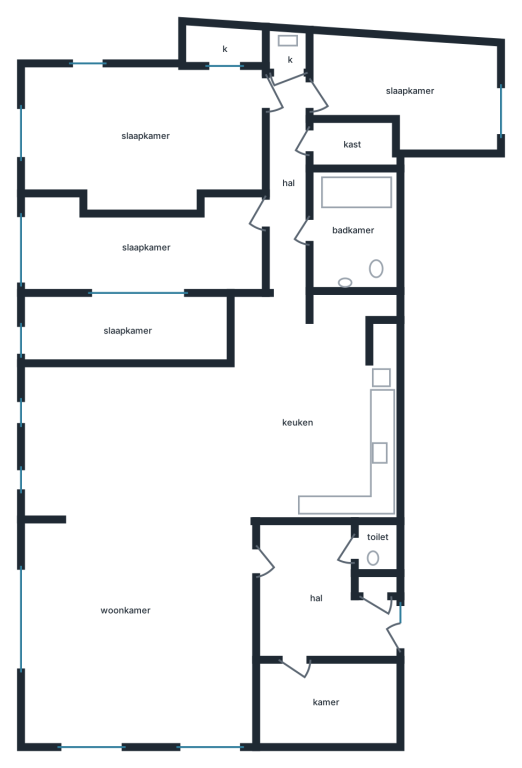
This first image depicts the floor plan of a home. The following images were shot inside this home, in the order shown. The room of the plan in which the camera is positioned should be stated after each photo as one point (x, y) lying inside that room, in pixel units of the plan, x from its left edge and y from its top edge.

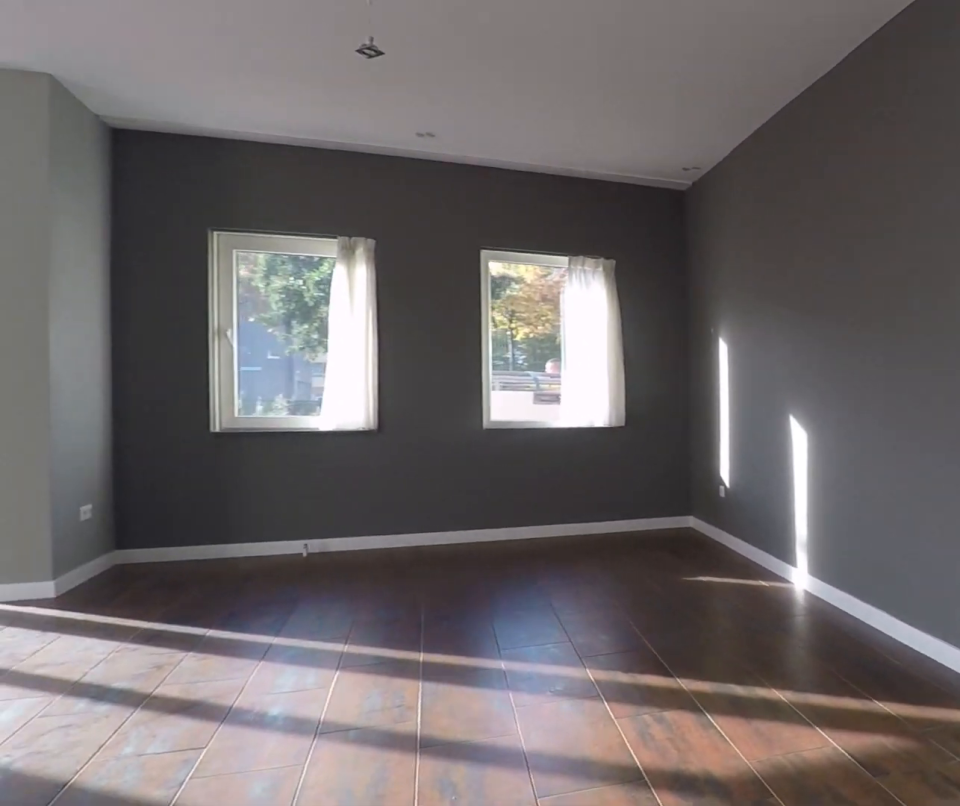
(137, 557)
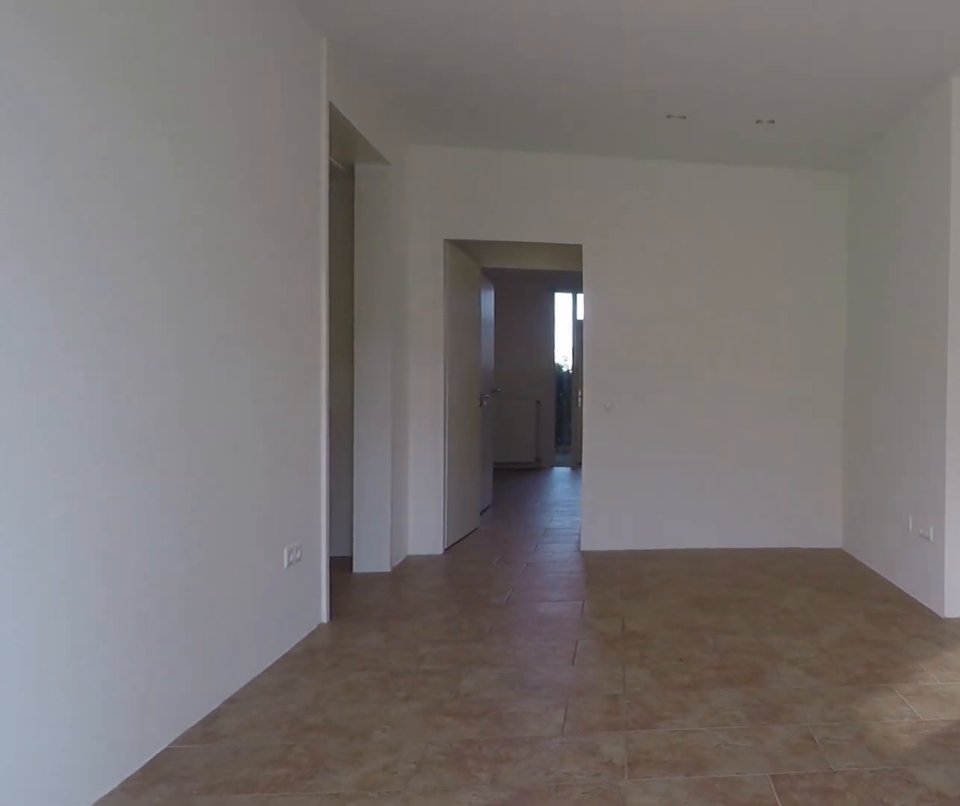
(145, 135)
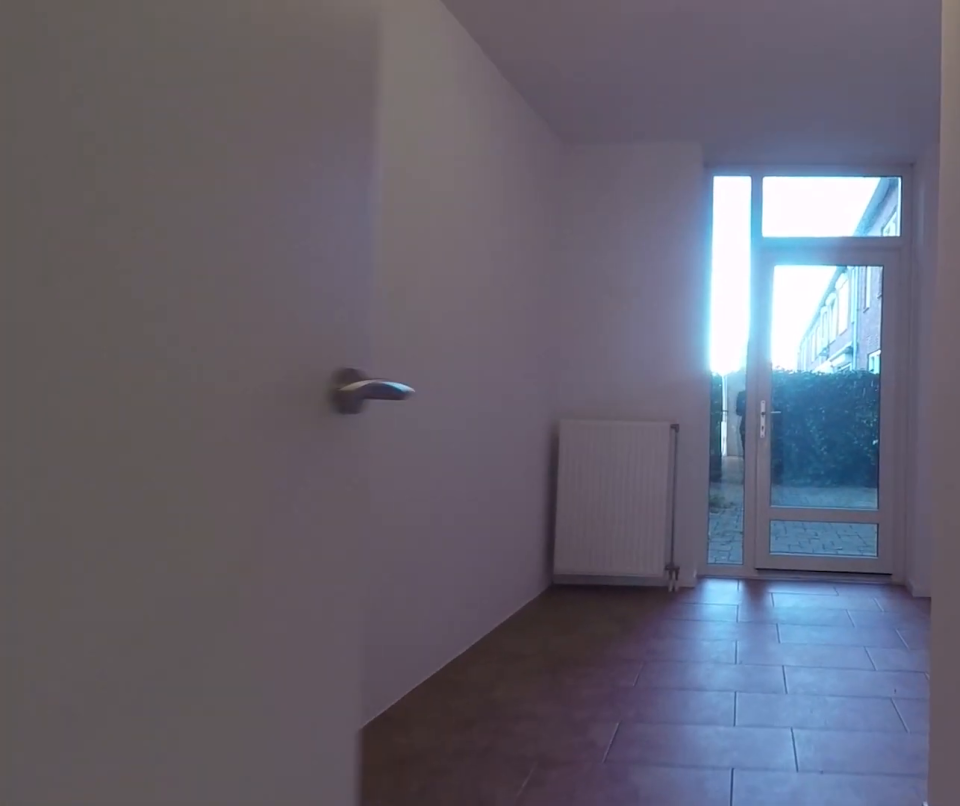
(409, 89)
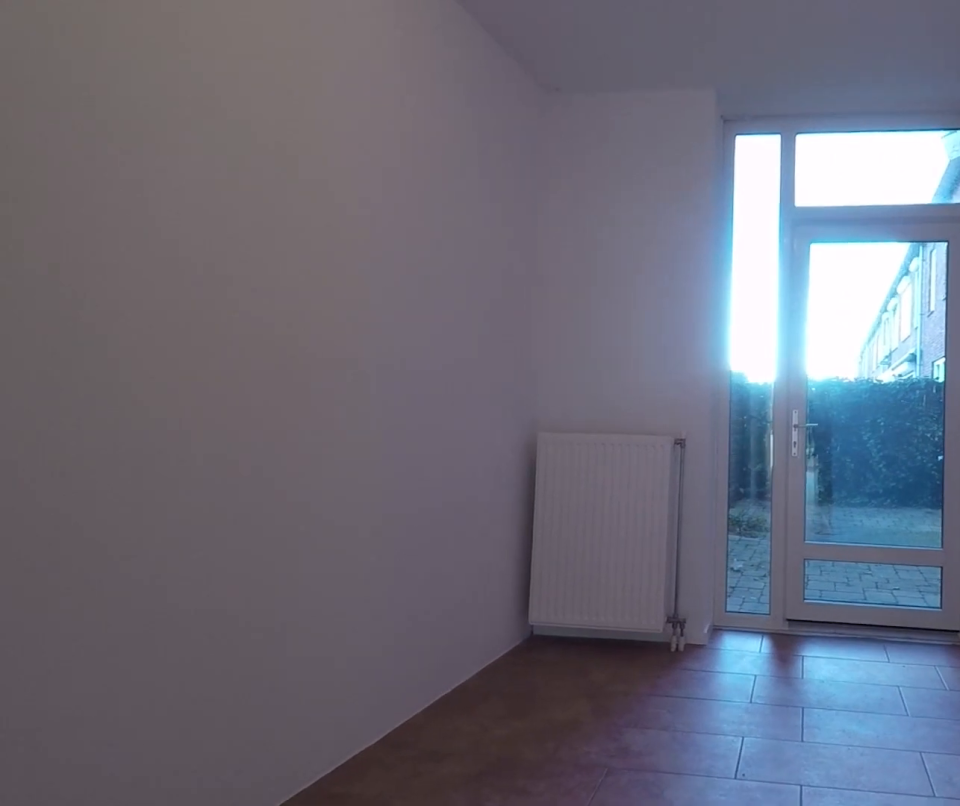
(409, 89)
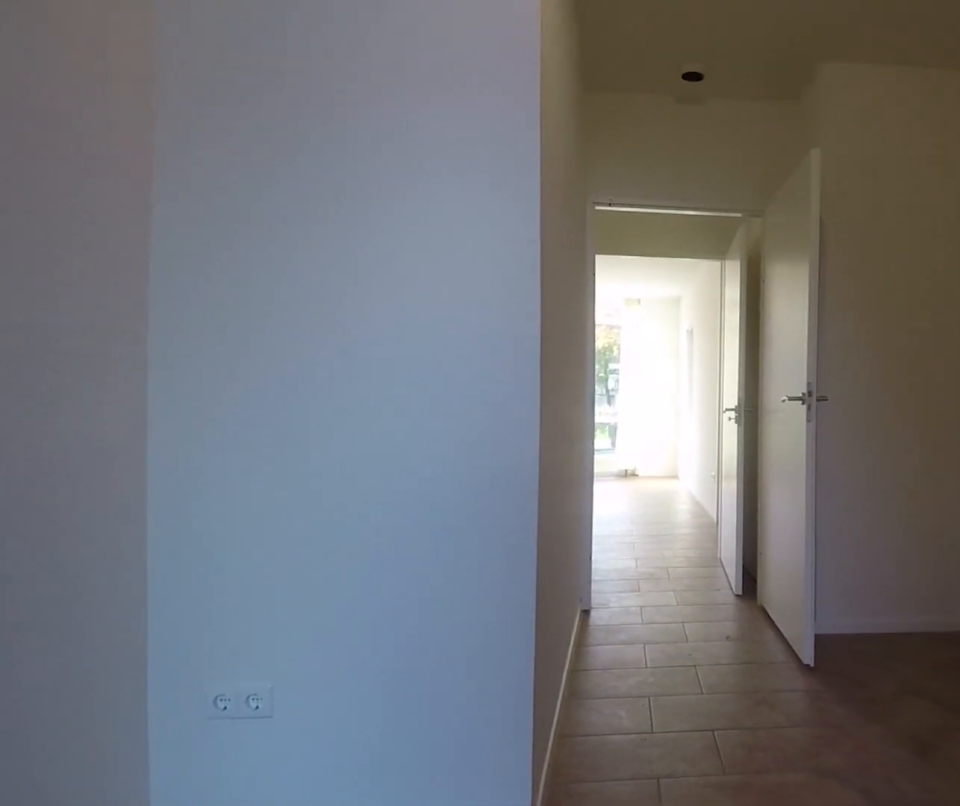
(409, 89)
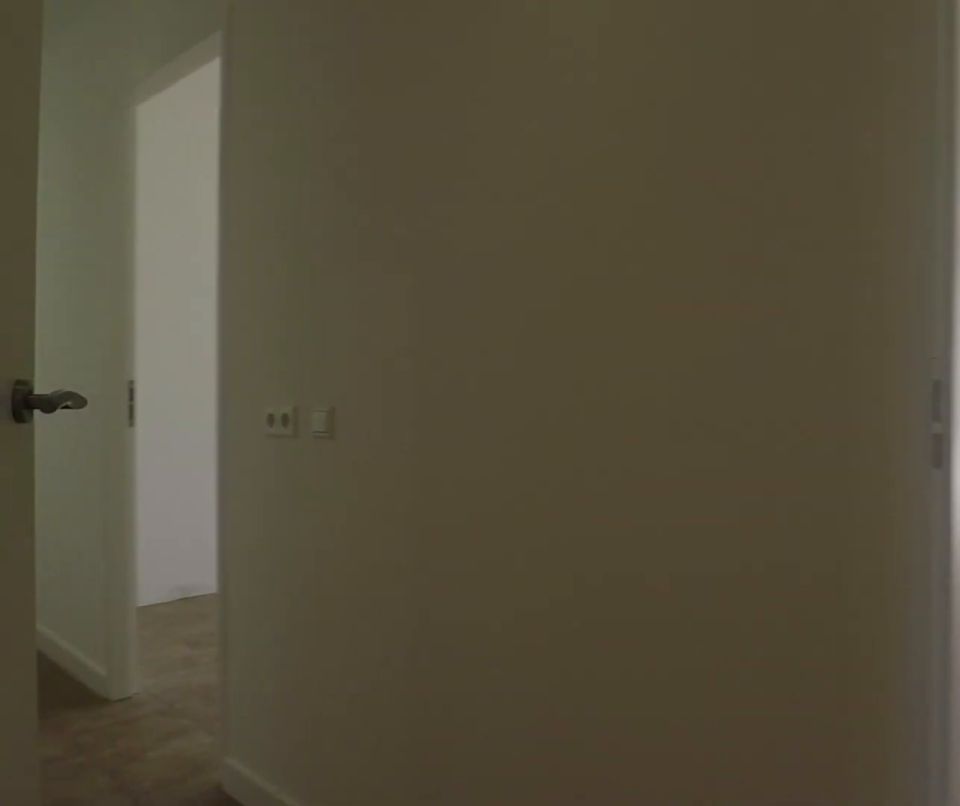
(288, 180)
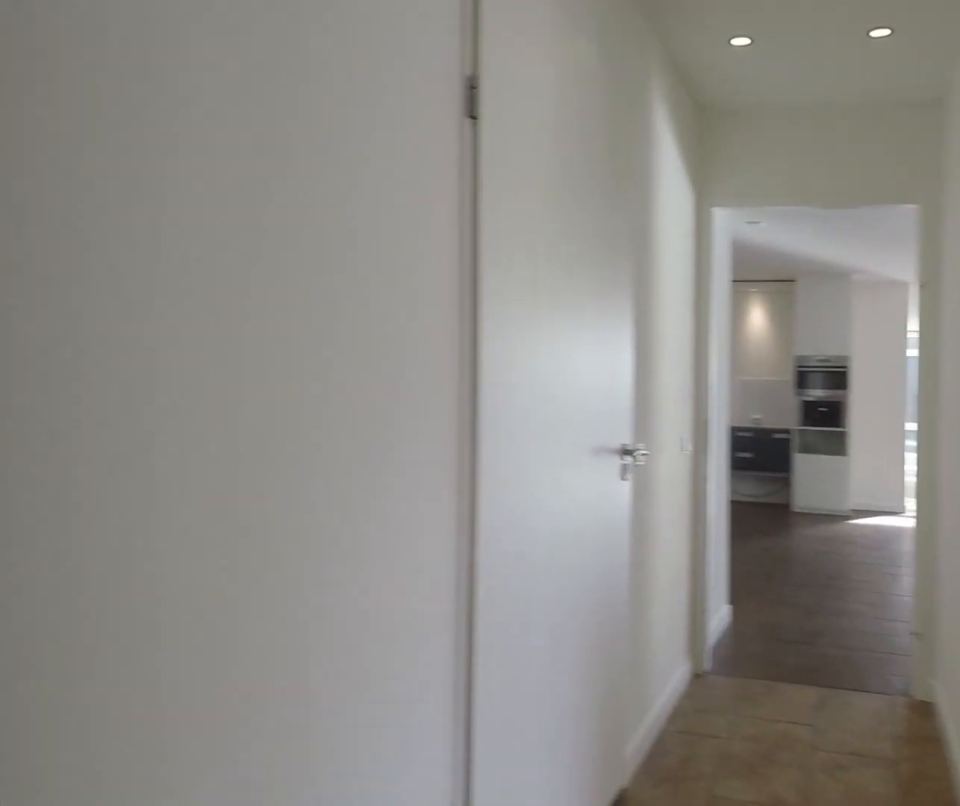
(288, 180)
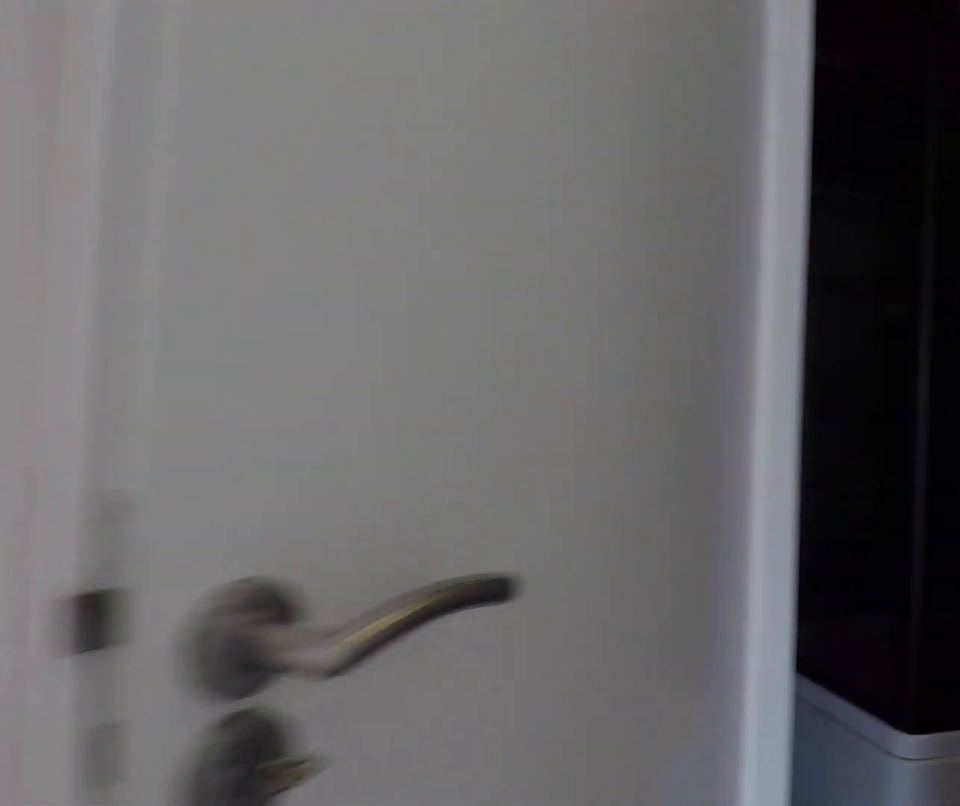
(288, 180)
